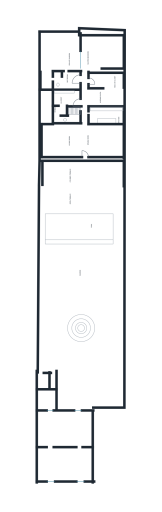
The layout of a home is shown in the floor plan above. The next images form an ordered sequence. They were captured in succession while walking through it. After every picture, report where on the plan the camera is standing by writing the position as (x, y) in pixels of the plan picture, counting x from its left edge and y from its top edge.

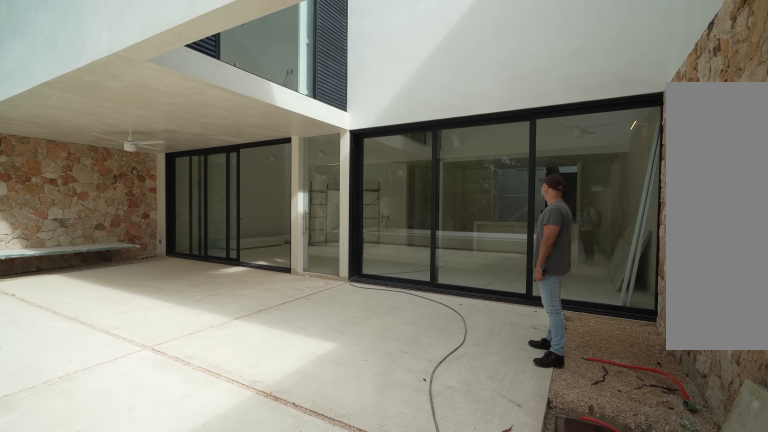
(104, 197)
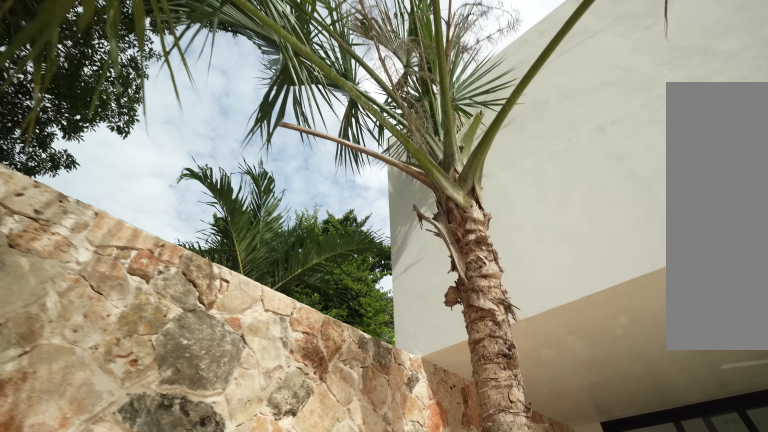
(104, 197)
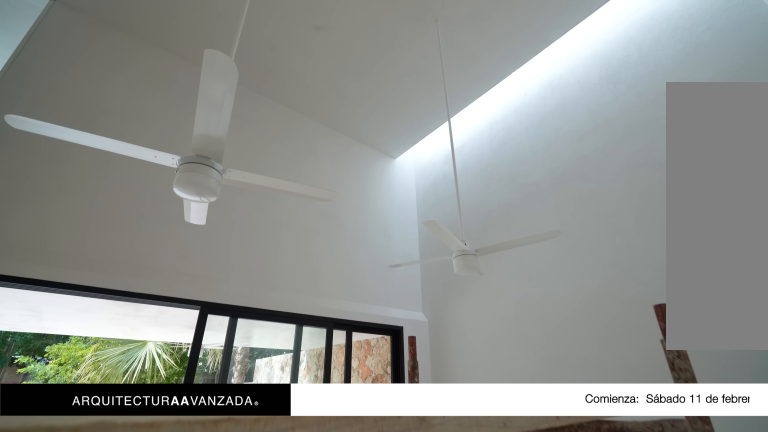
(70, 148)
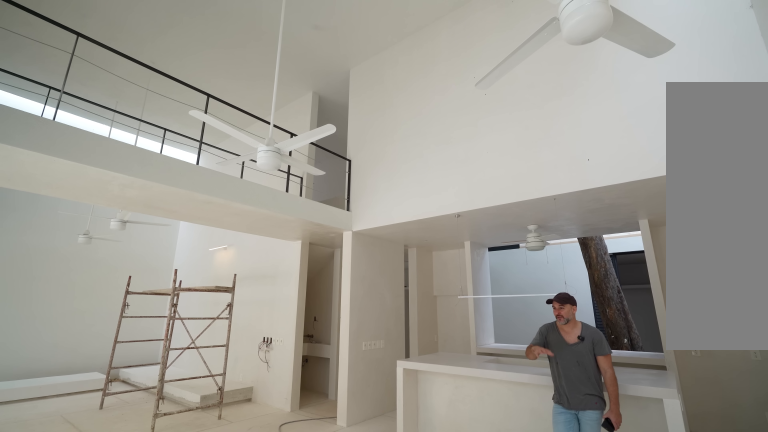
(113, 139)
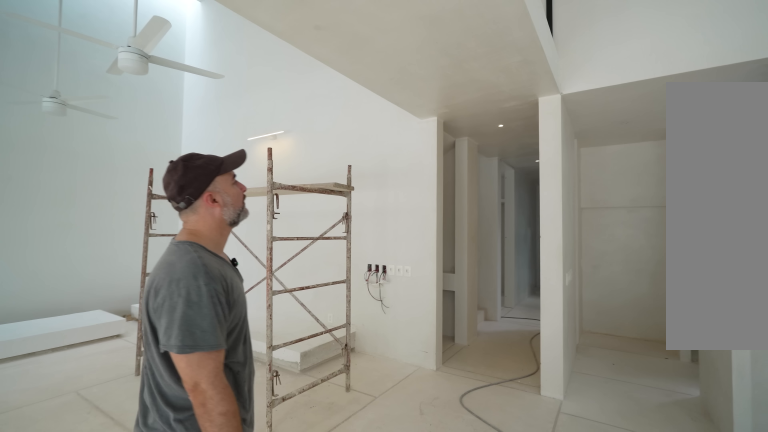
(67, 151)
